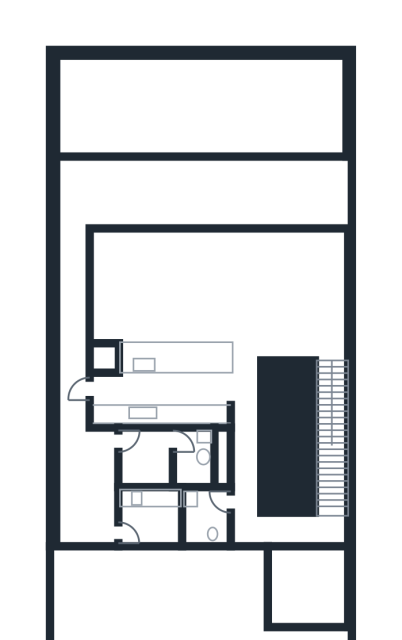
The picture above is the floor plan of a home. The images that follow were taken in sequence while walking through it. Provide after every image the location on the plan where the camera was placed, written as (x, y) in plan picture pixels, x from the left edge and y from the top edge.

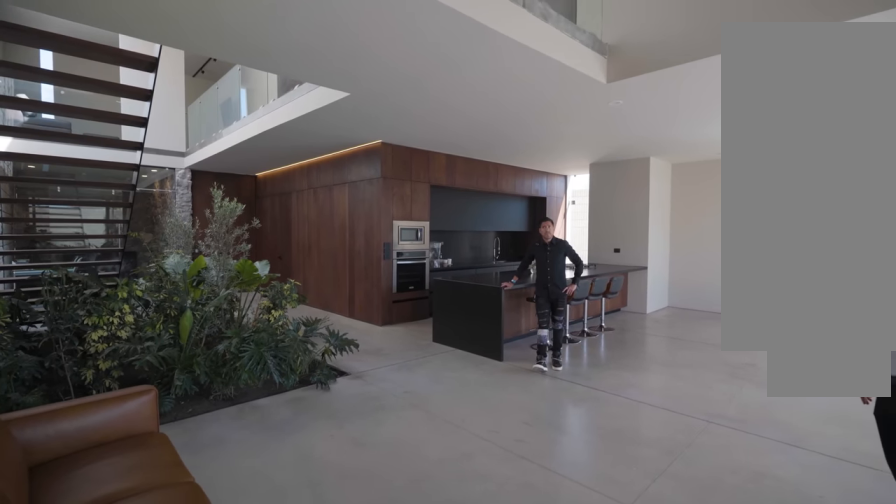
(297, 251)
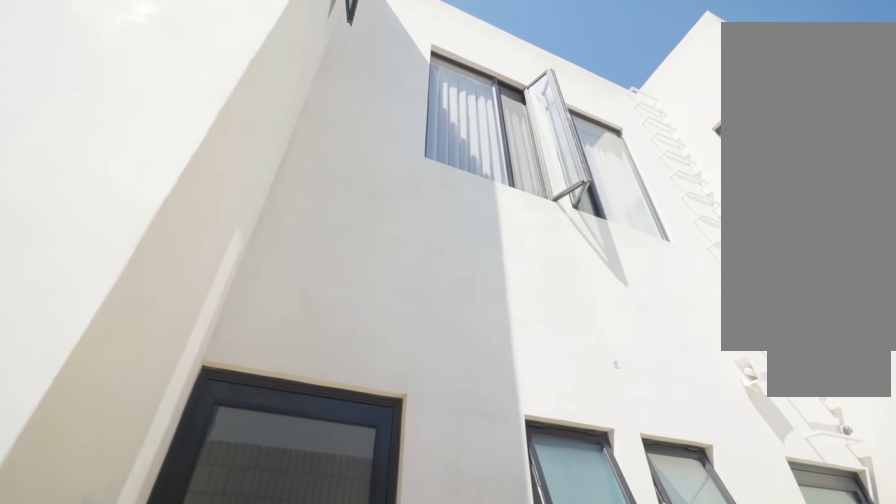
(74, 460)
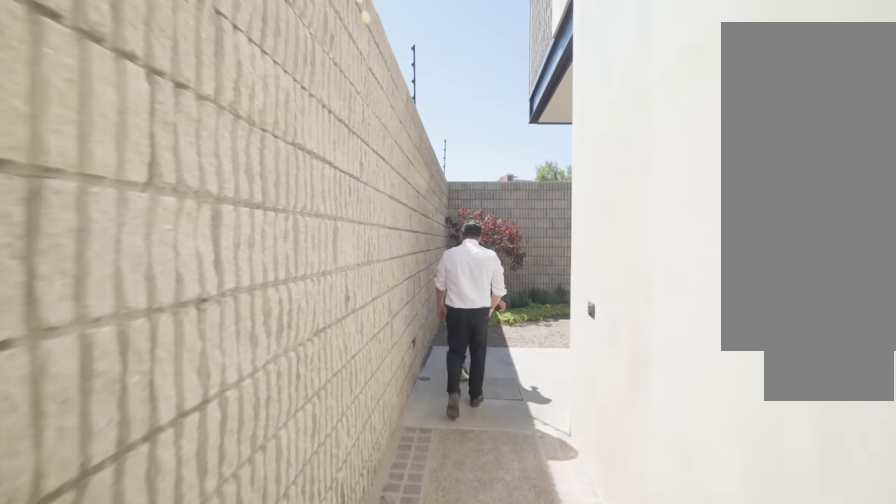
(66, 353)
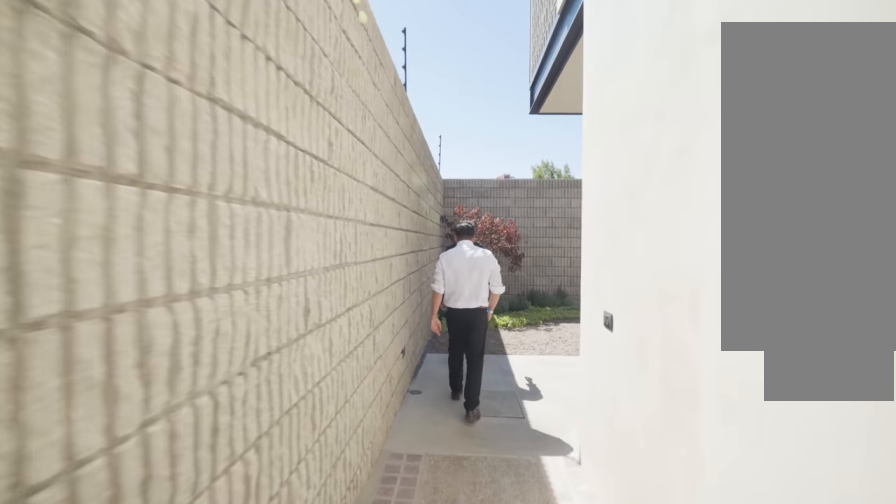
(66, 341)
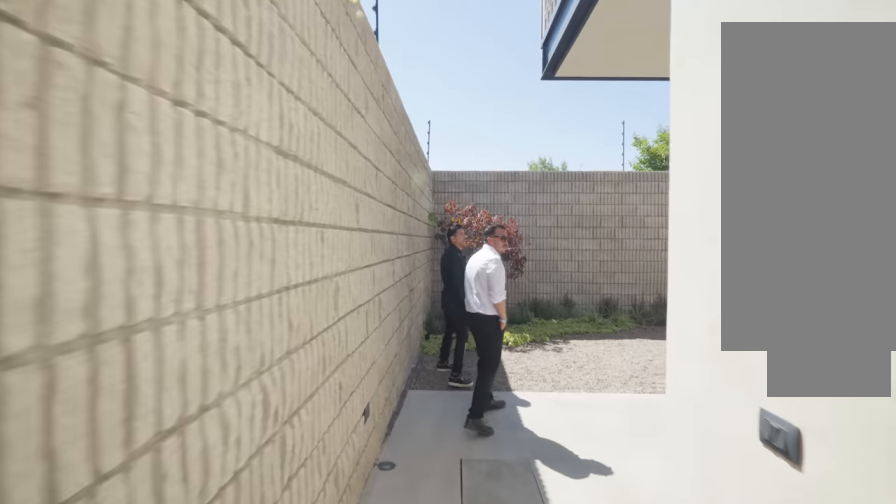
(69, 320)
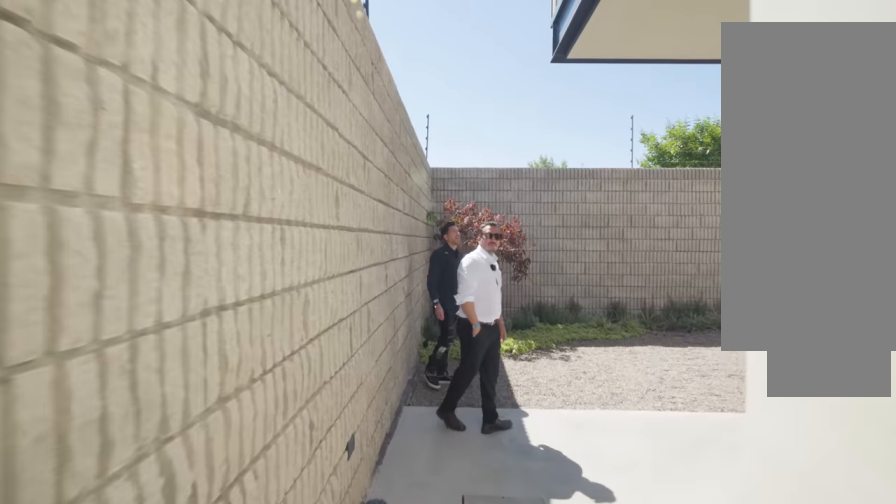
(69, 312)
